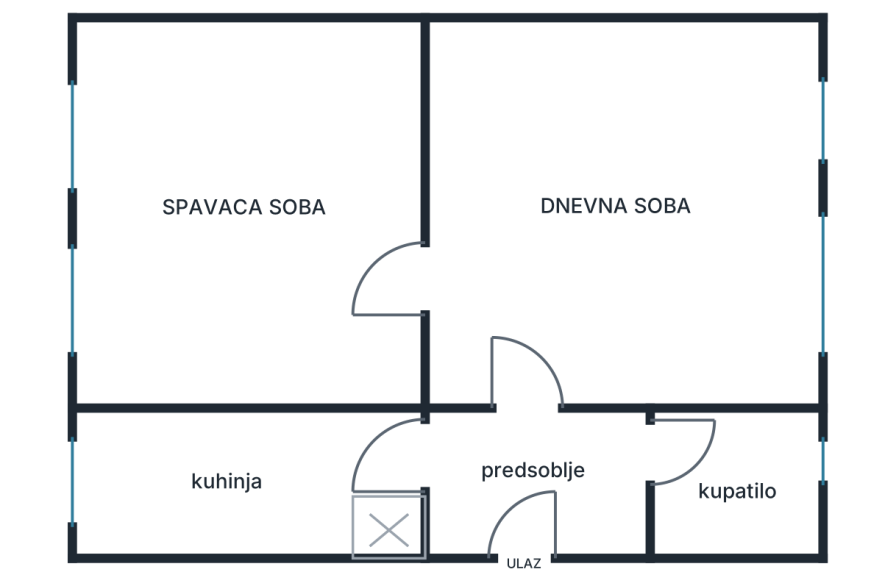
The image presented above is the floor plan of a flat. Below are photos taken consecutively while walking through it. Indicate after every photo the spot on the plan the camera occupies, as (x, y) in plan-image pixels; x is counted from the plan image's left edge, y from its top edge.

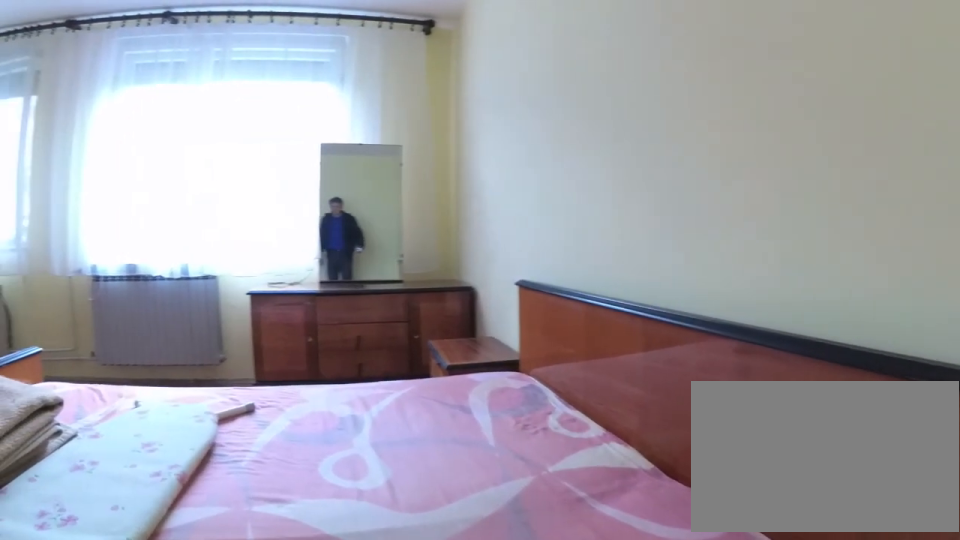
(370, 126)
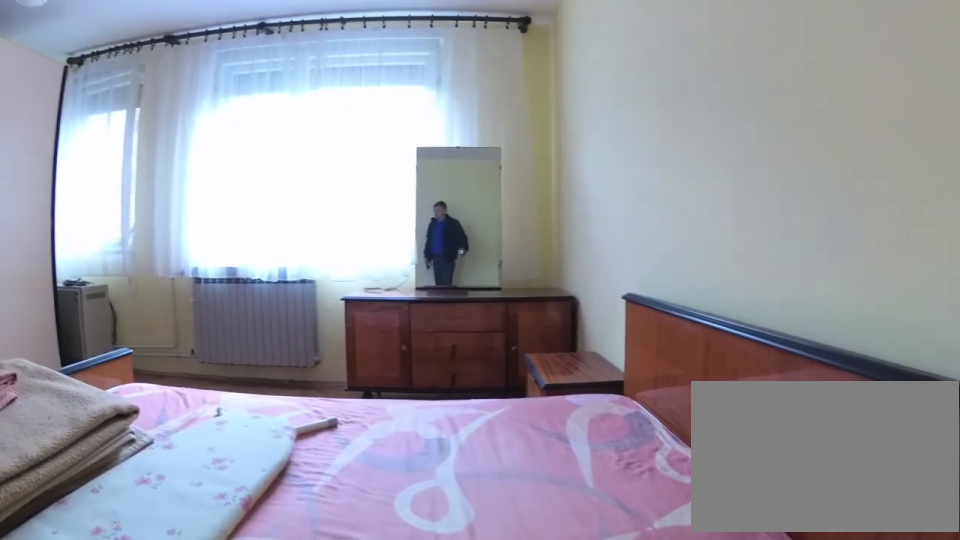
(370, 115)
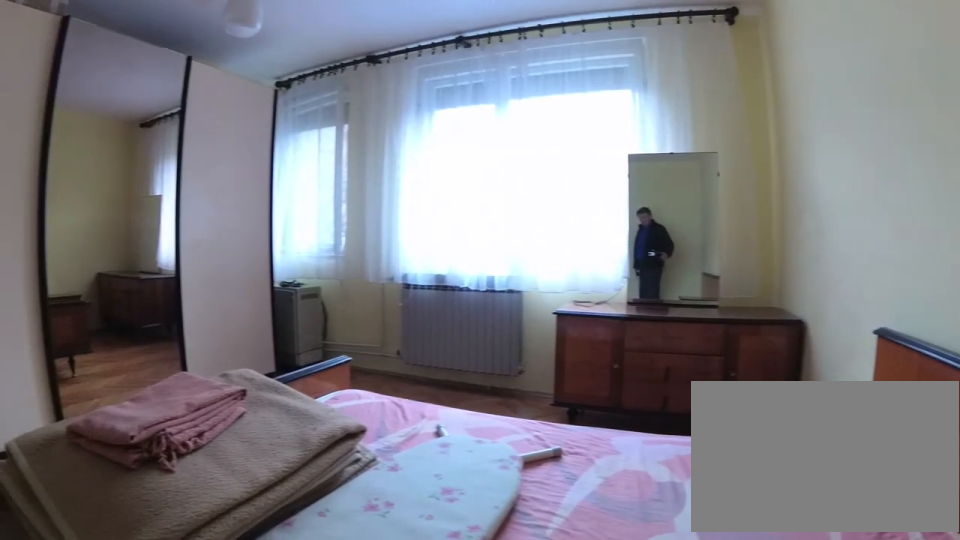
(370, 89)
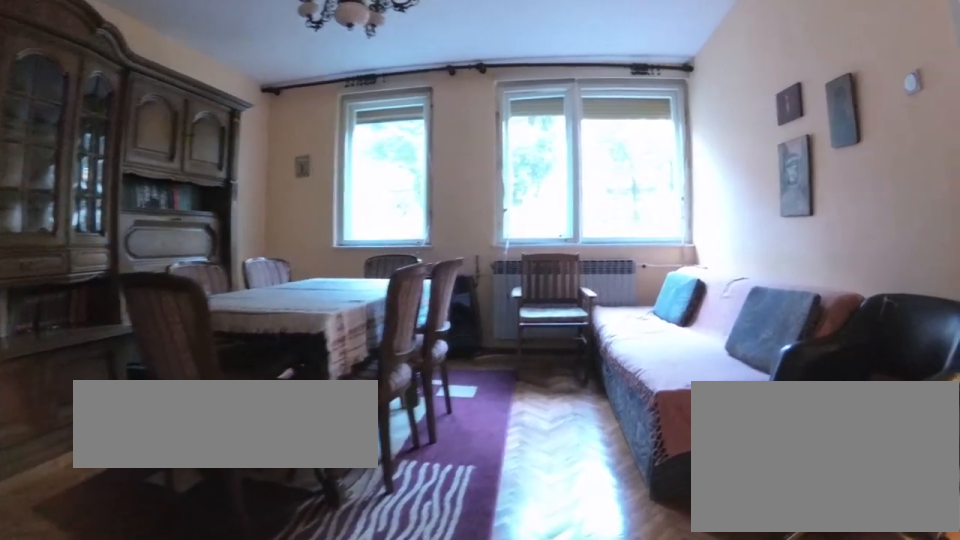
(502, 320)
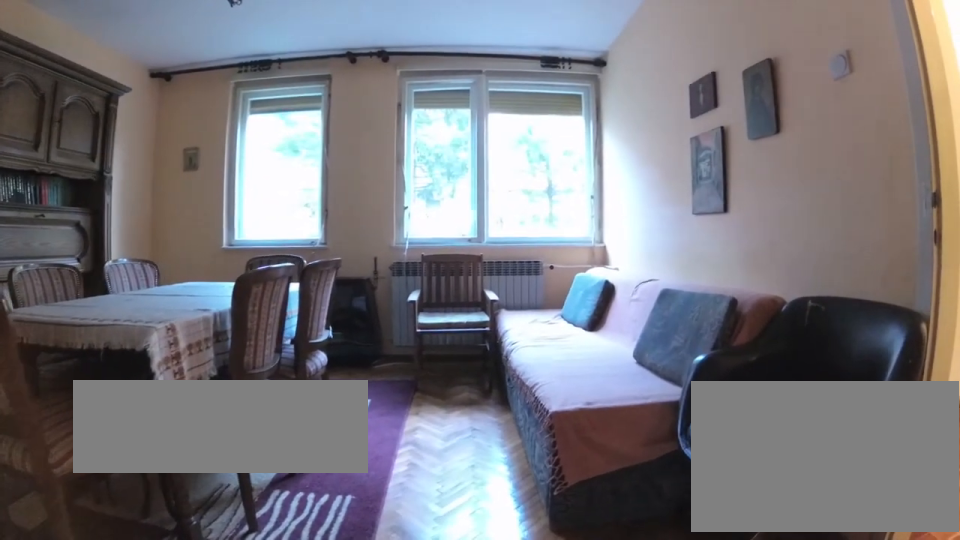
(504, 315)
